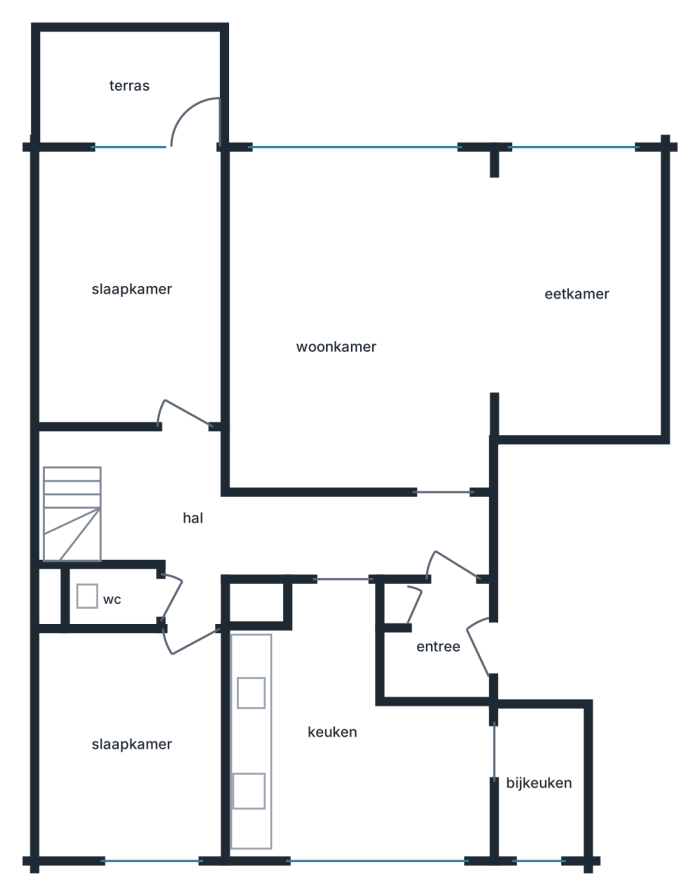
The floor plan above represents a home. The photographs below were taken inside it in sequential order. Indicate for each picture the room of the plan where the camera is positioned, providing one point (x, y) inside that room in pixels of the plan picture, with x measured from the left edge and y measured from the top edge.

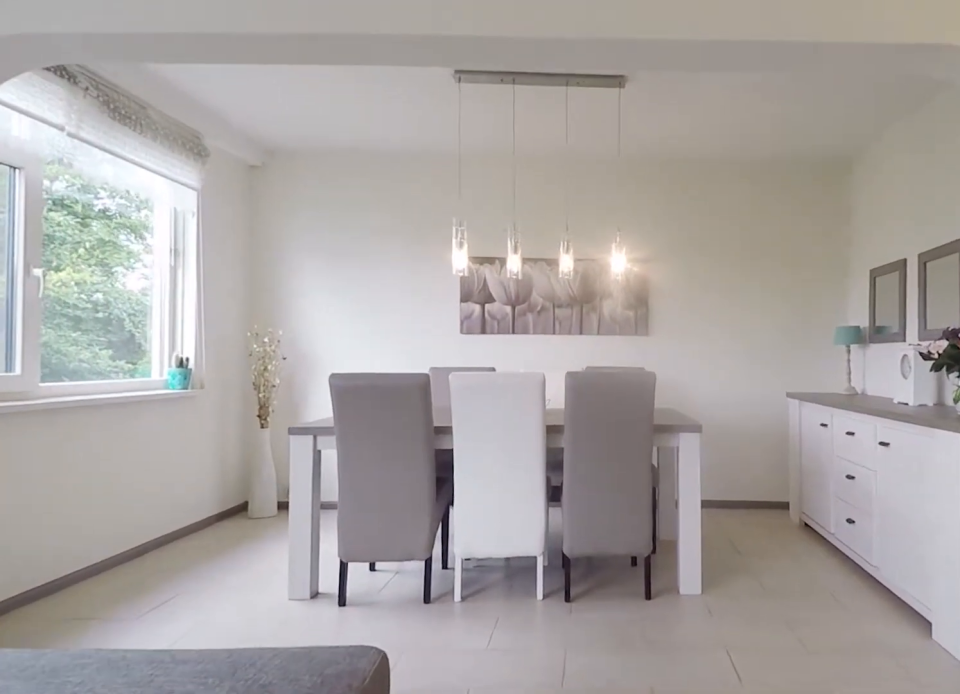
(361, 320)
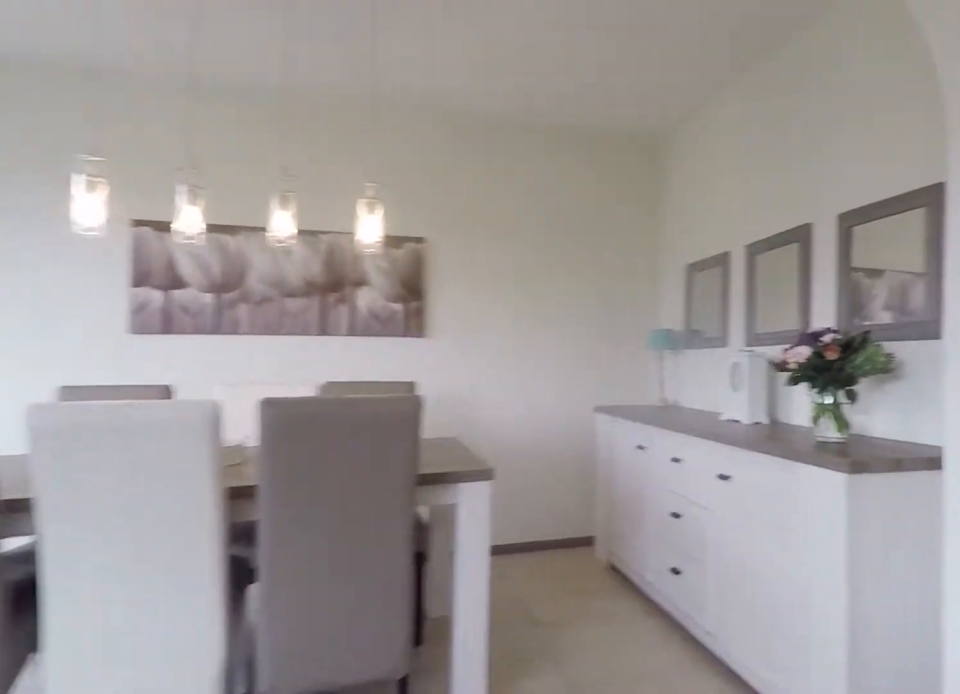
(361, 320)
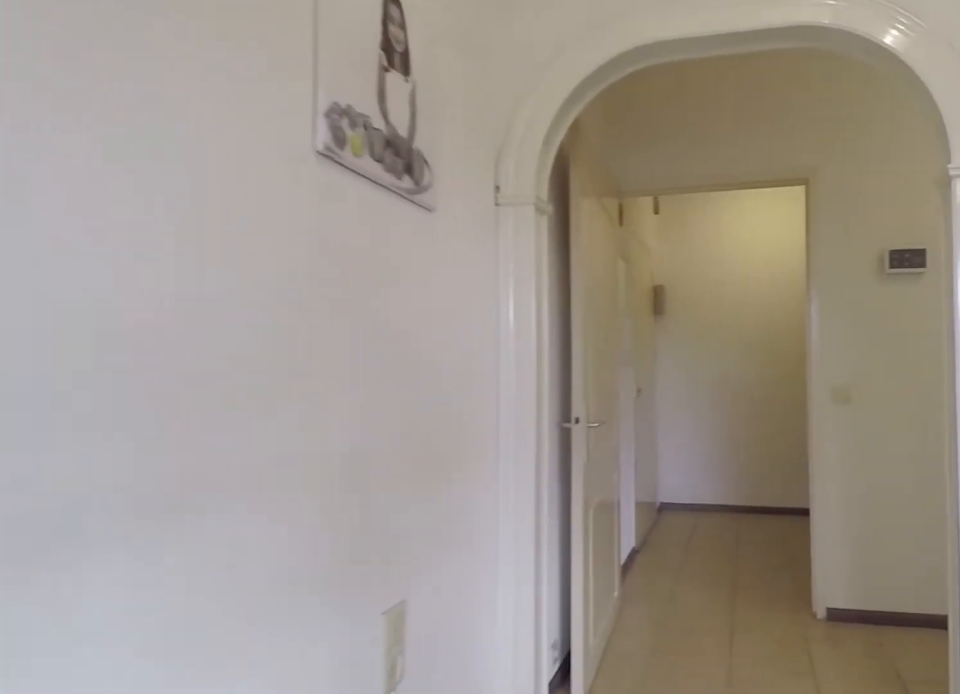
(361, 320)
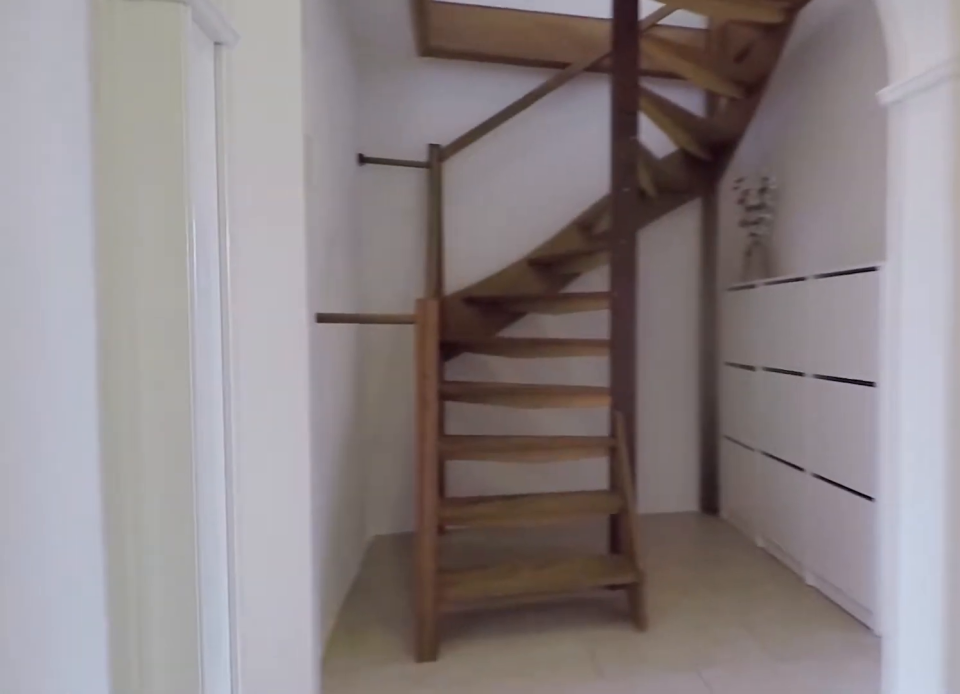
(293, 546)
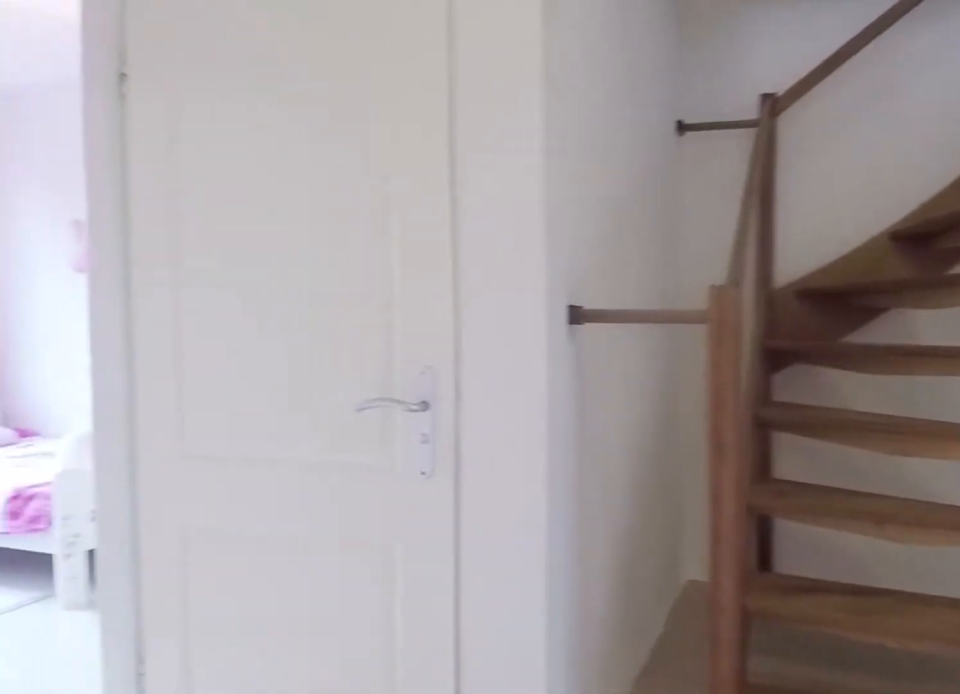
(293, 546)
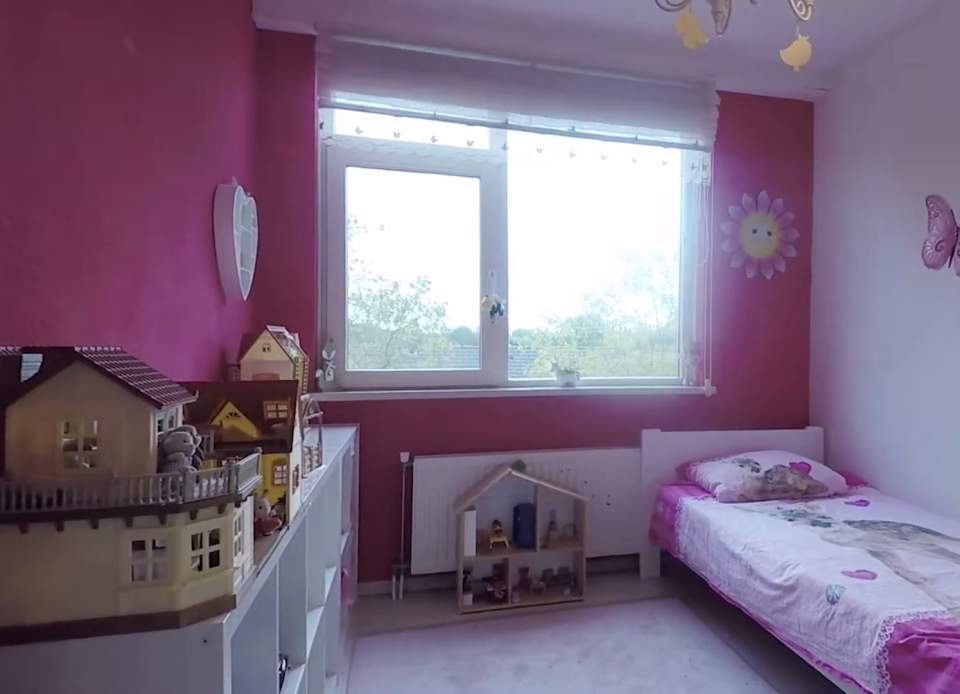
(133, 744)
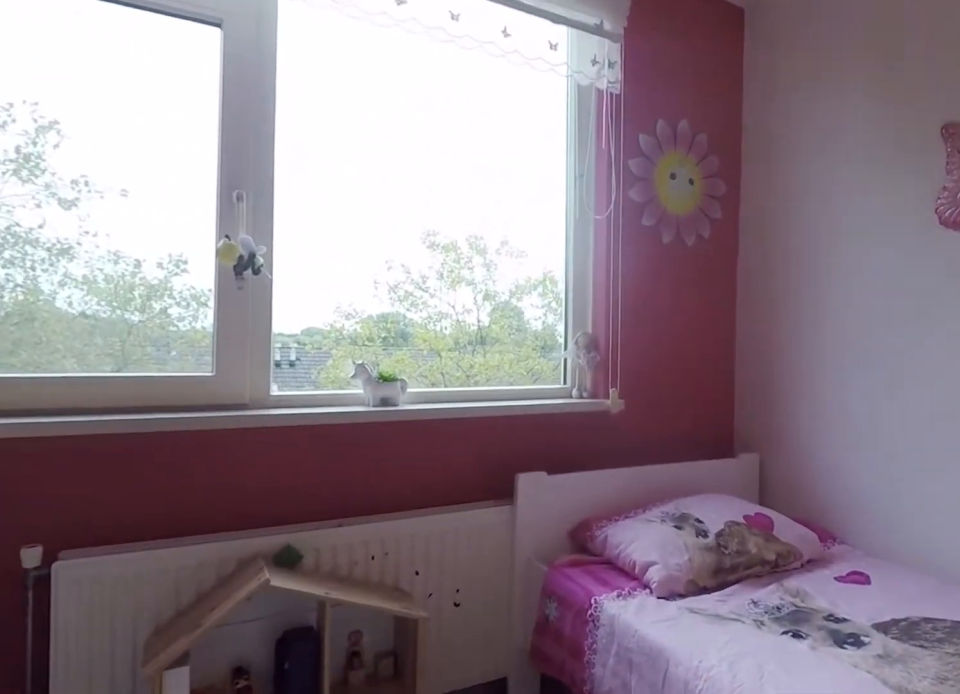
(133, 744)
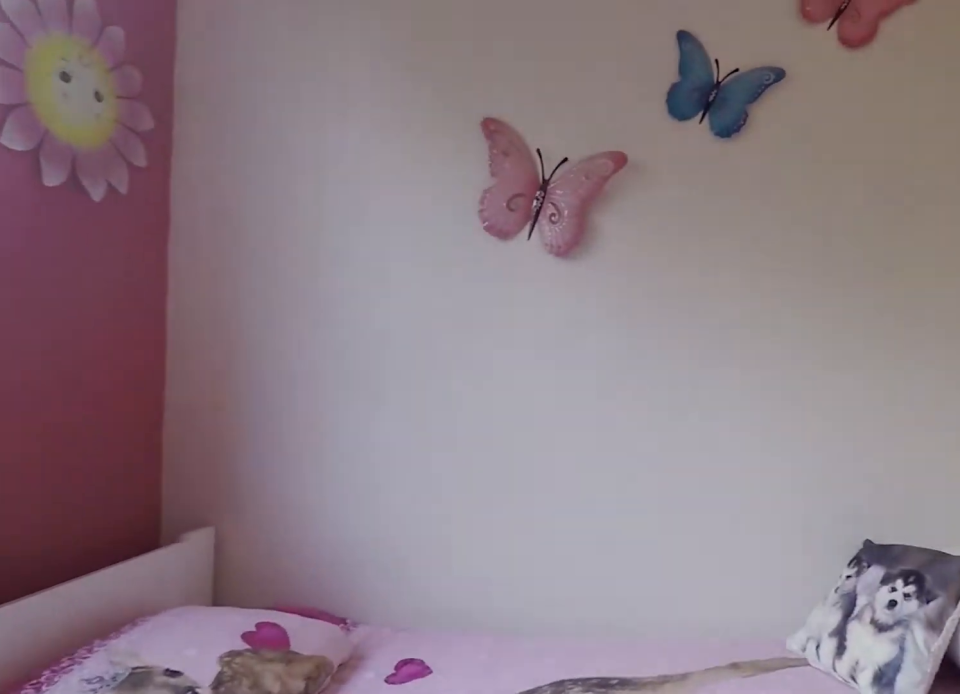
(133, 744)
